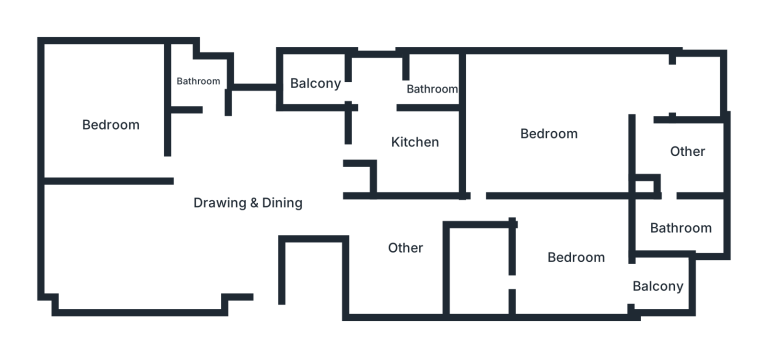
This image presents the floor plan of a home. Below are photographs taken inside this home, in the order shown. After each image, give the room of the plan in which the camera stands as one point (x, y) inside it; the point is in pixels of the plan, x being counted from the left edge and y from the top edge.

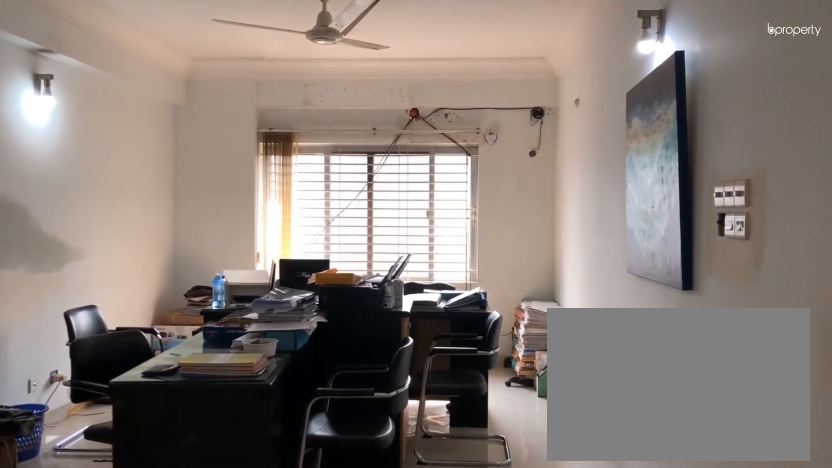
(255, 205)
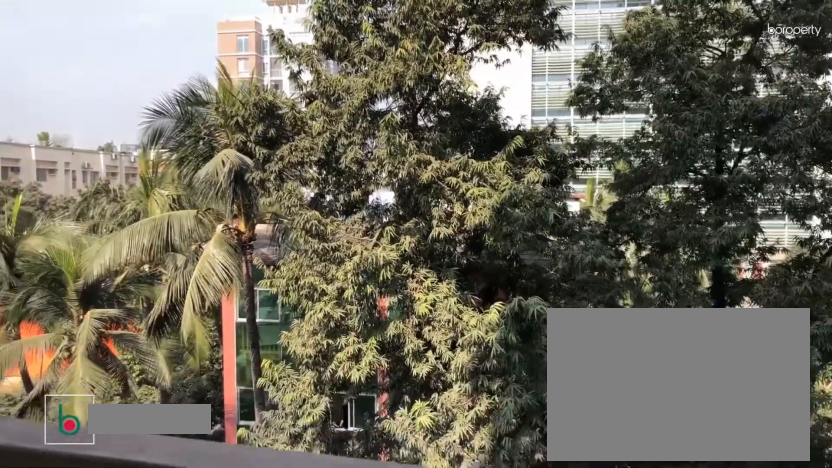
(699, 85)
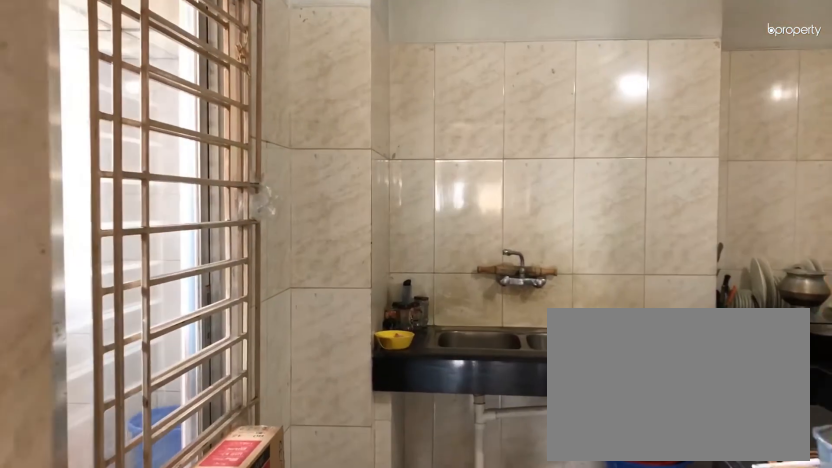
(419, 141)
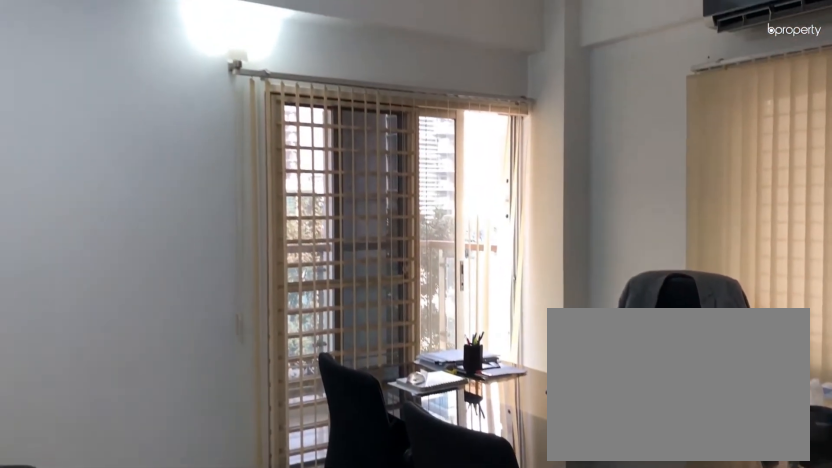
(577, 257)
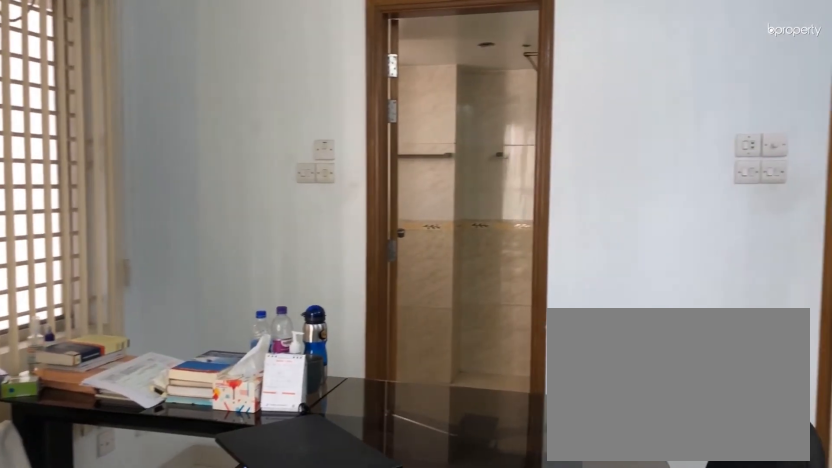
(577, 257)
